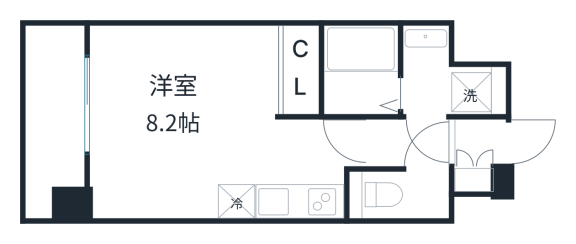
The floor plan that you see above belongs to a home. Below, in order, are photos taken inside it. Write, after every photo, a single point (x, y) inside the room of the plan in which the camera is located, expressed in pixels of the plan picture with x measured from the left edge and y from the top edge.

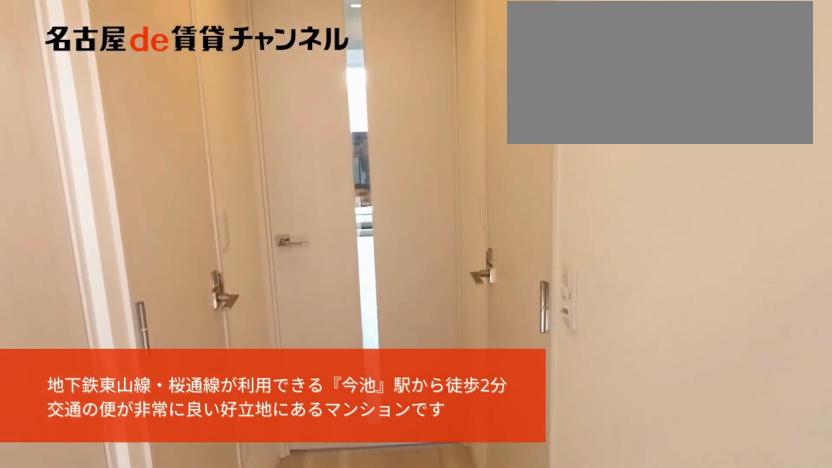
(439, 143)
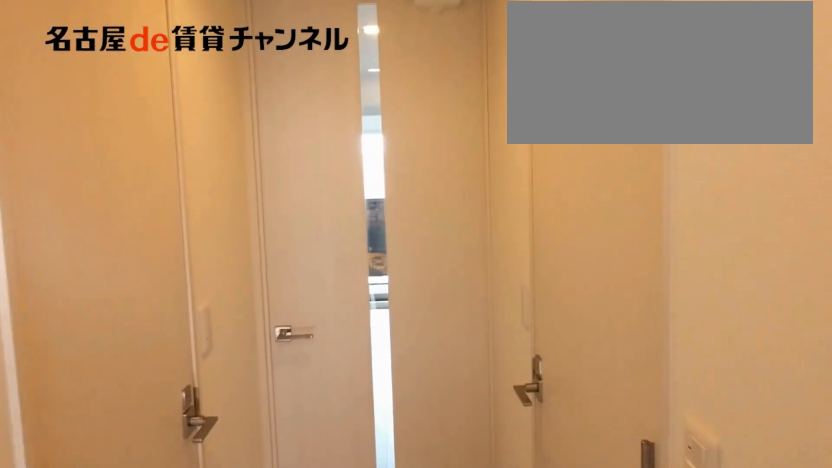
(439, 143)
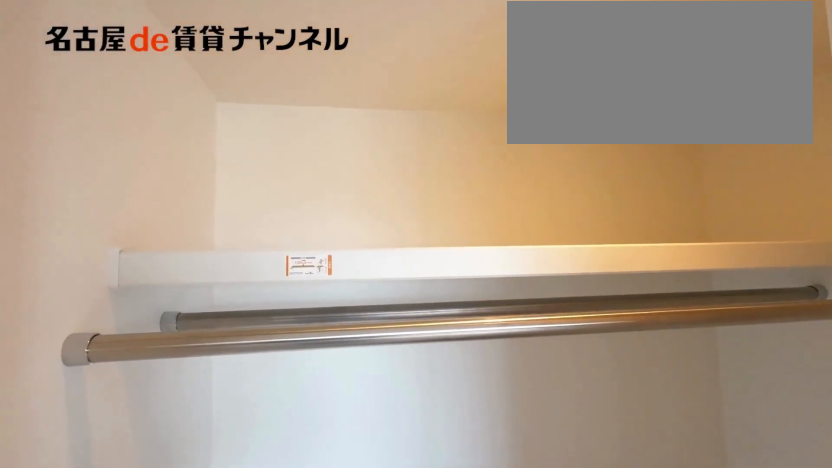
(301, 69)
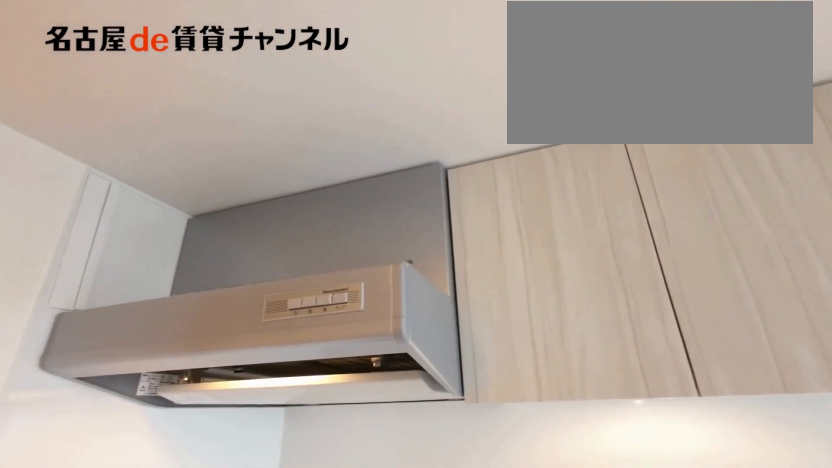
(300, 201)
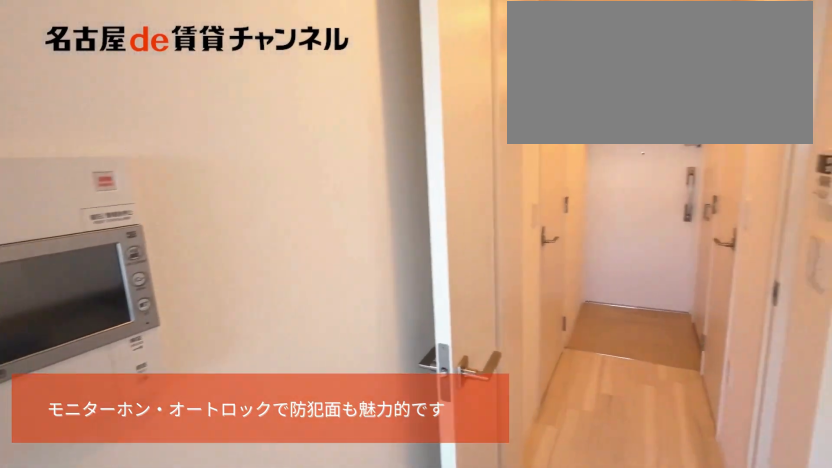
(300, 201)
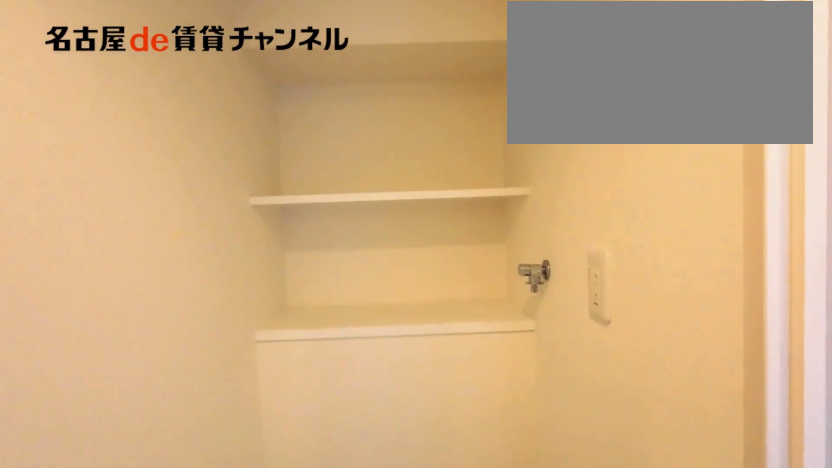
(446, 78)
